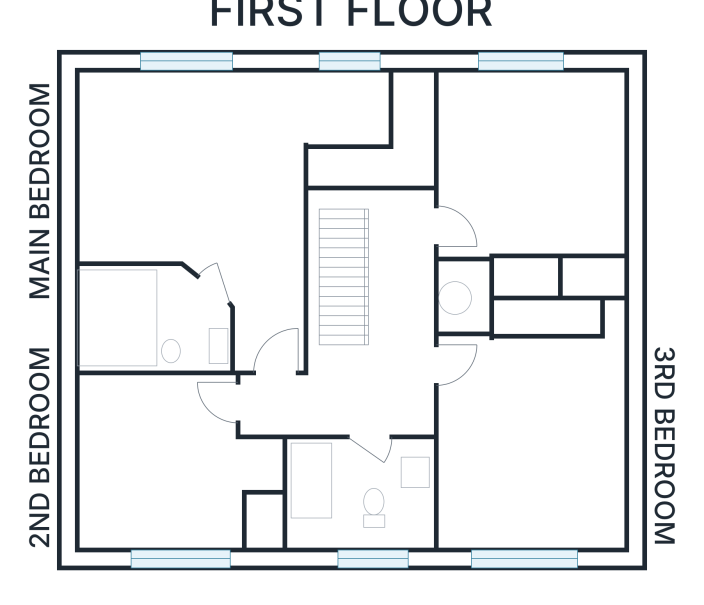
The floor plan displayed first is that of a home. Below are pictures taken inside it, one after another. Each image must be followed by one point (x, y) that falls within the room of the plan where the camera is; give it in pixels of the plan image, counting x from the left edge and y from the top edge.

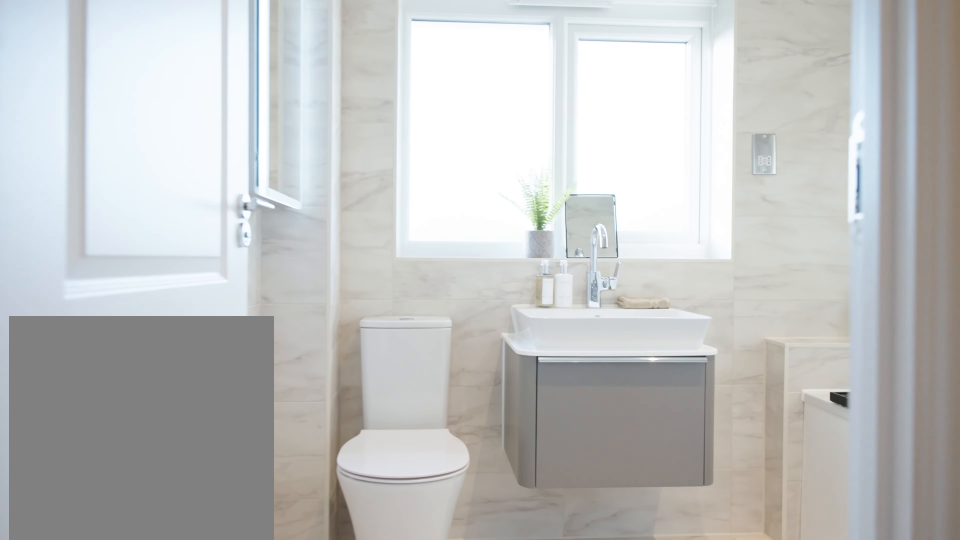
(355, 495)
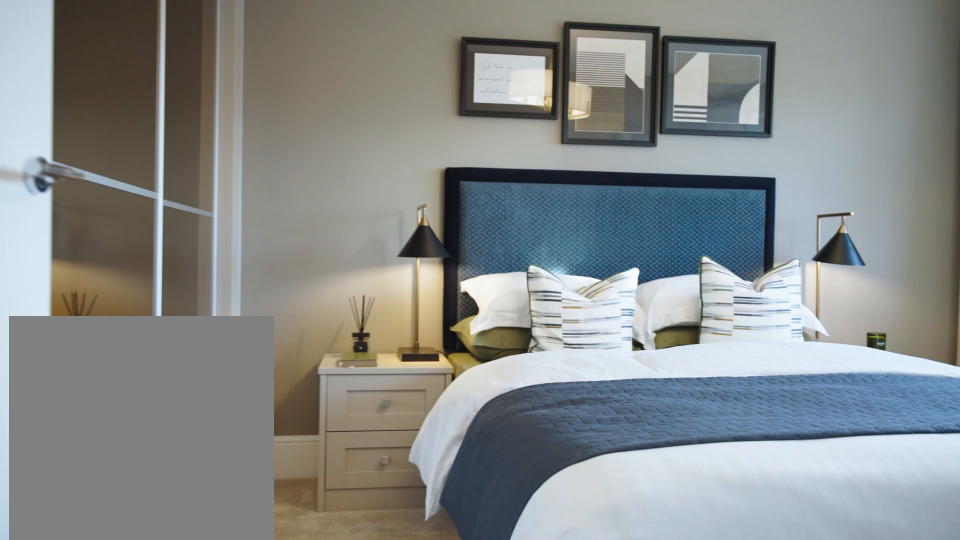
(535, 439)
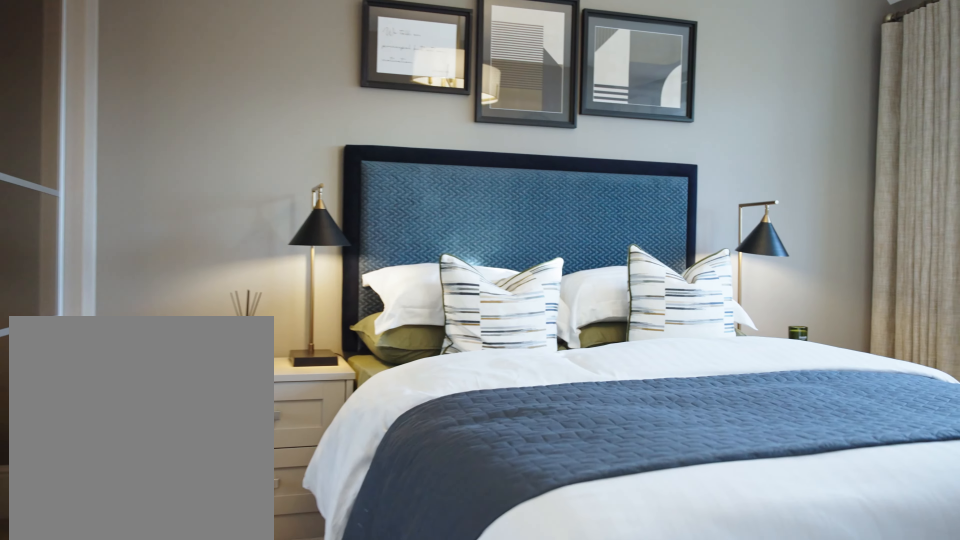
(535, 438)
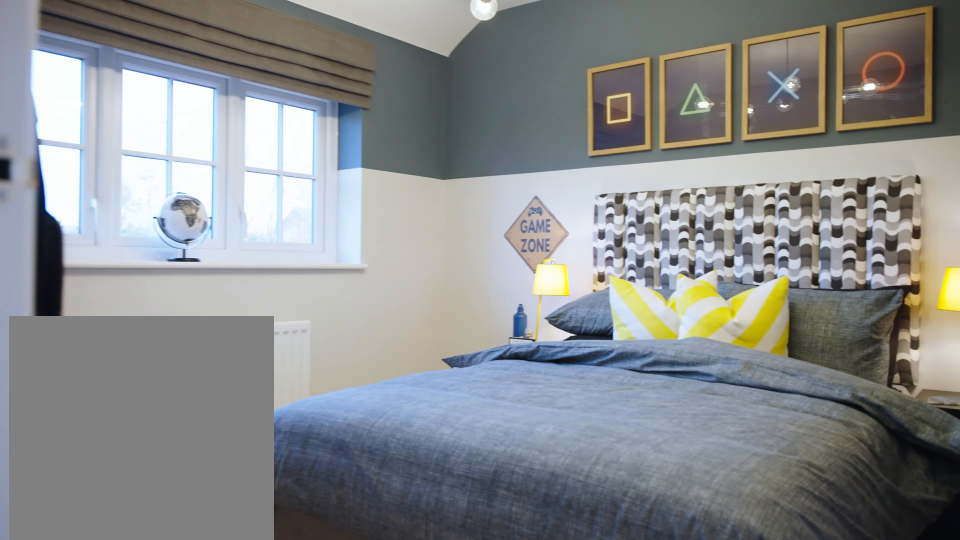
(535, 174)
